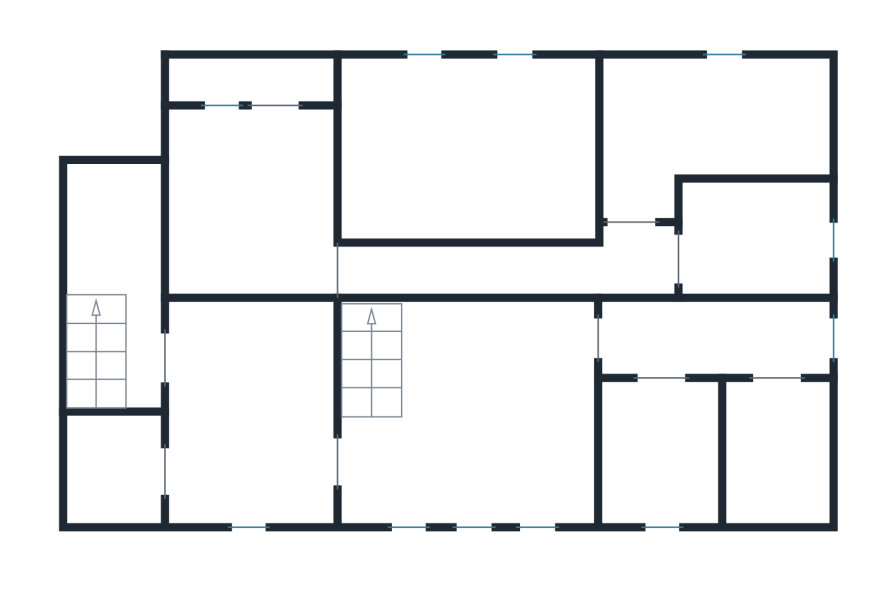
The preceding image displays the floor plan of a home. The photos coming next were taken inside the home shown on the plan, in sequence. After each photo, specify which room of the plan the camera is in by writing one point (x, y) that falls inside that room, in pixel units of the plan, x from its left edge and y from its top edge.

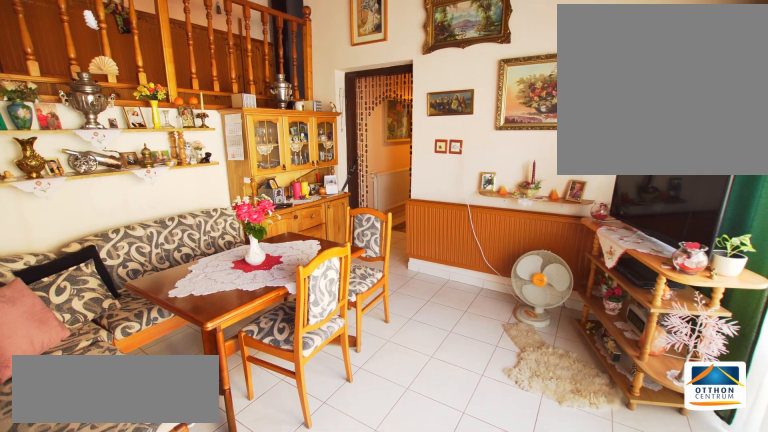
(481, 415)
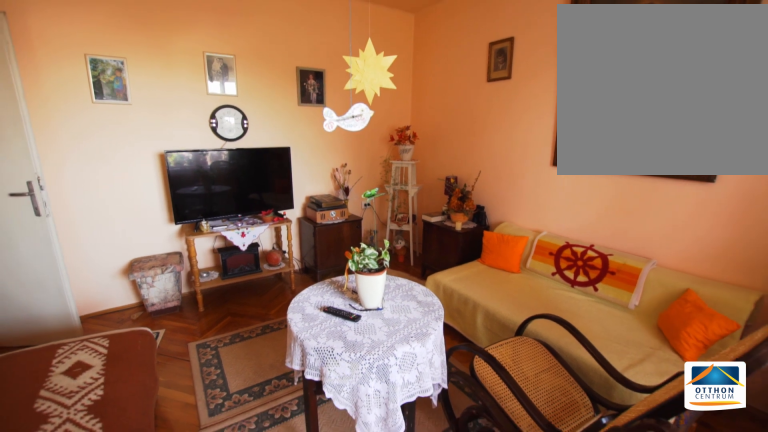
(253, 203)
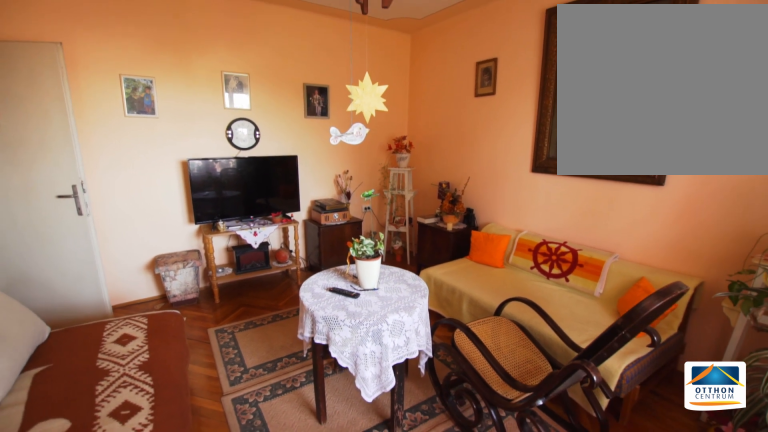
(253, 203)
